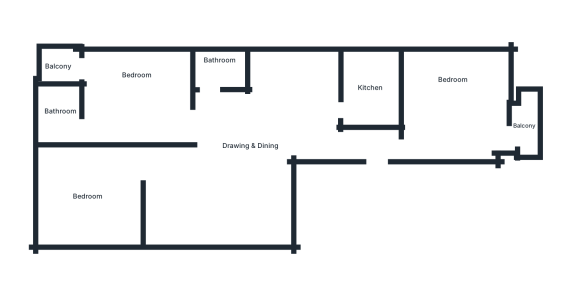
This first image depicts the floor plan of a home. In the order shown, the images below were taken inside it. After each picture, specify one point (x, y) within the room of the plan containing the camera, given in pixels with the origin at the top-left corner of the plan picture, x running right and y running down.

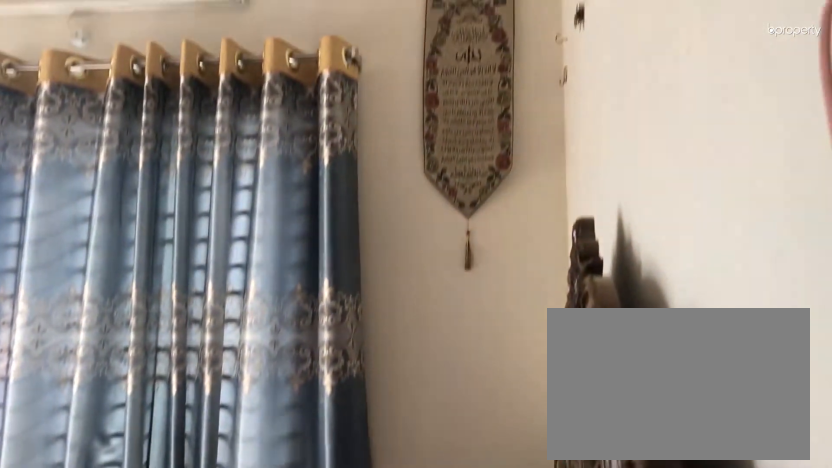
(136, 92)
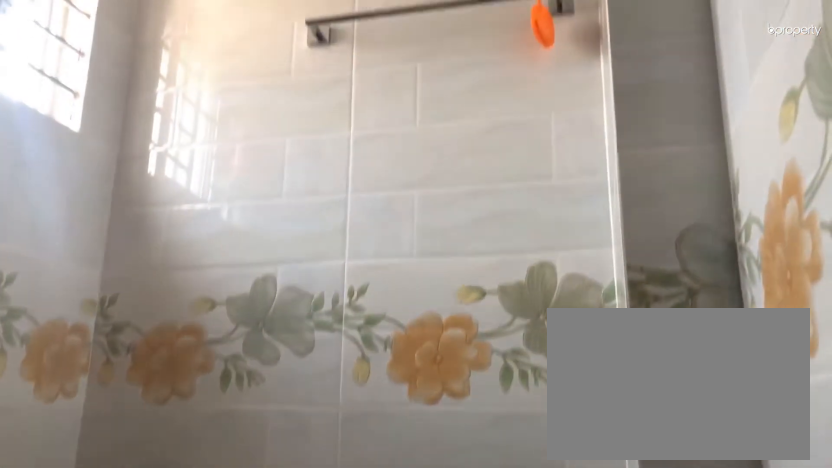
(60, 111)
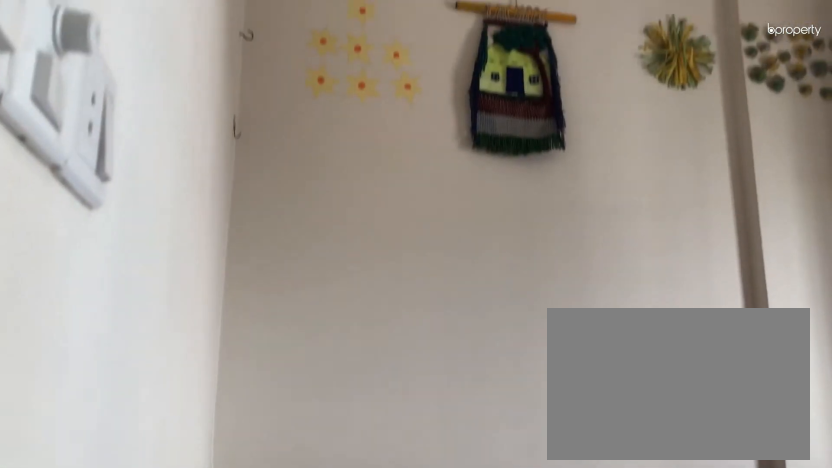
(90, 199)
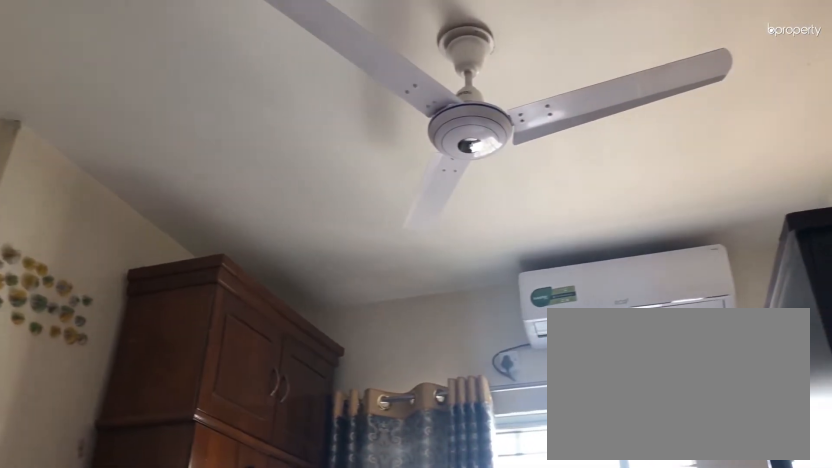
(90, 199)
